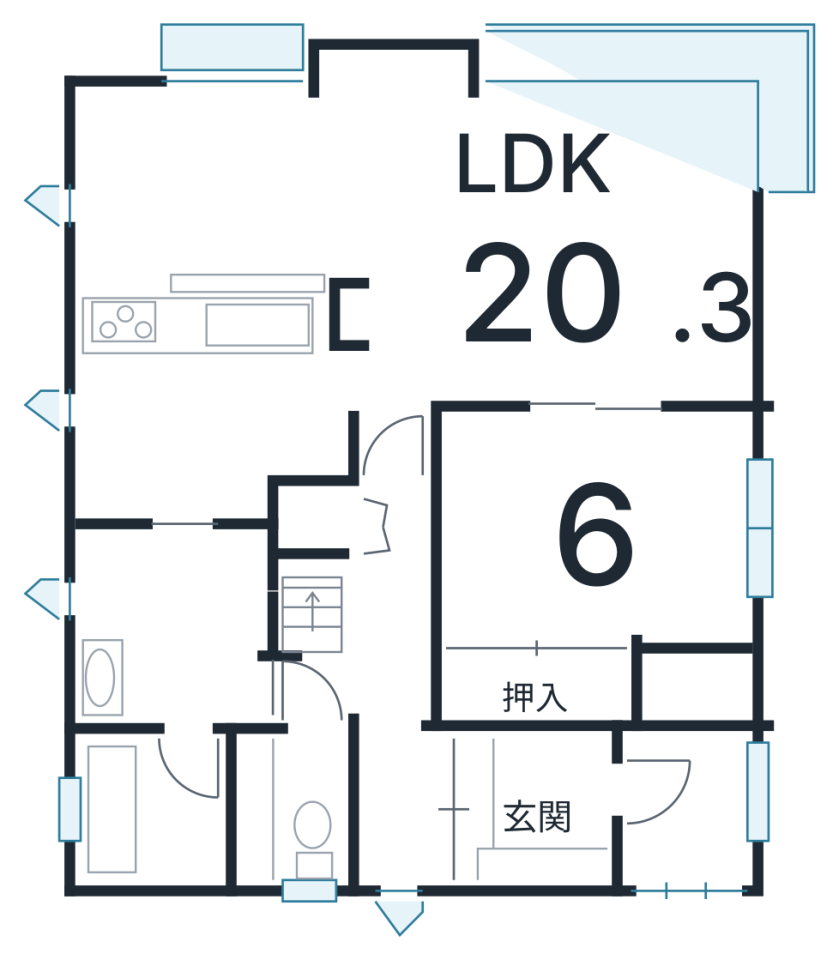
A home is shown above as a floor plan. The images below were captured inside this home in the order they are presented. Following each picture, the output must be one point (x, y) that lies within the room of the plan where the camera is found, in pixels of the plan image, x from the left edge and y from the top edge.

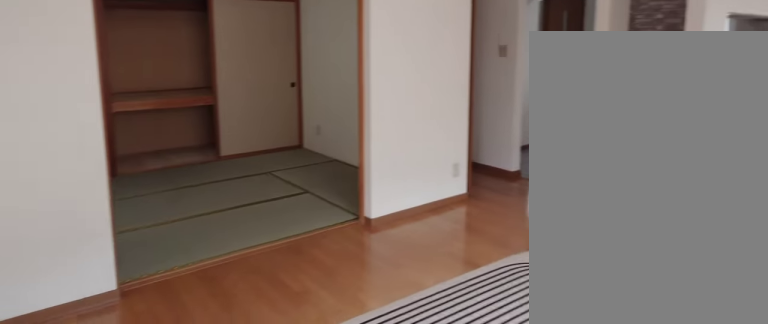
(554, 253)
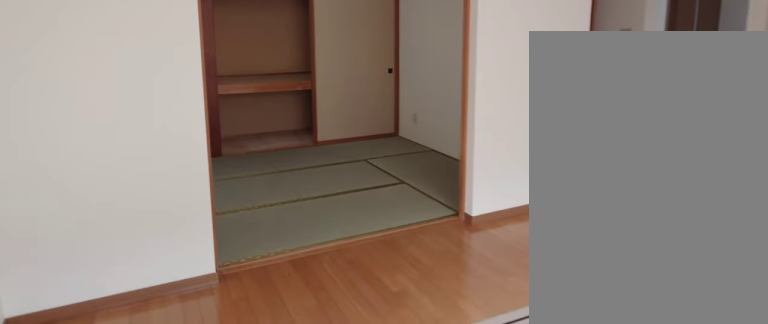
(554, 253)
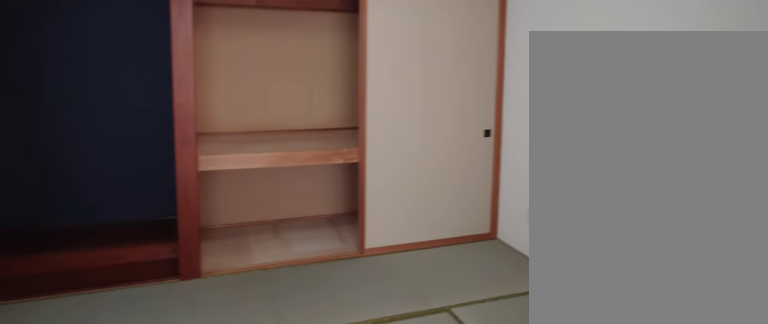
(579, 530)
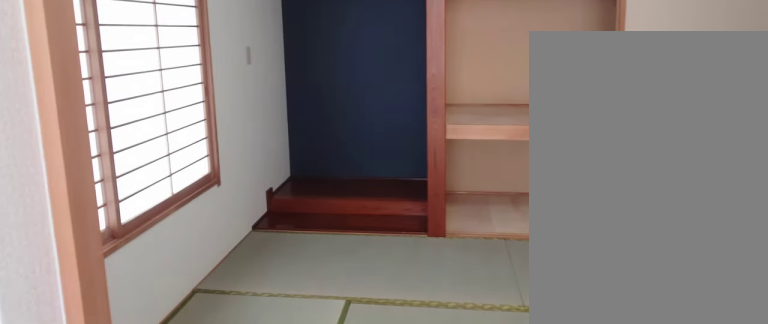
(579, 530)
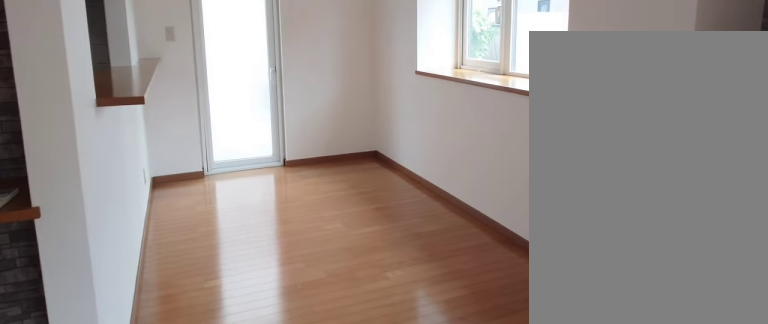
(210, 197)
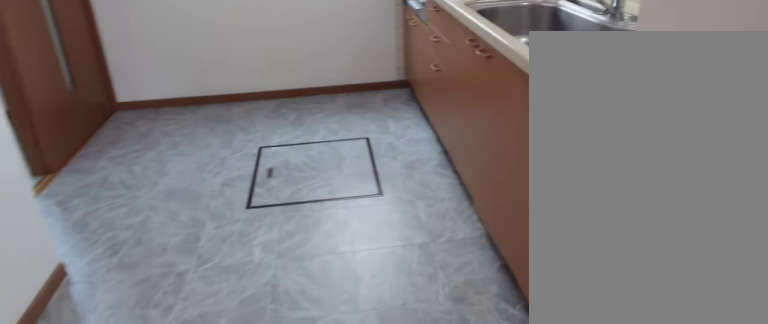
(212, 394)
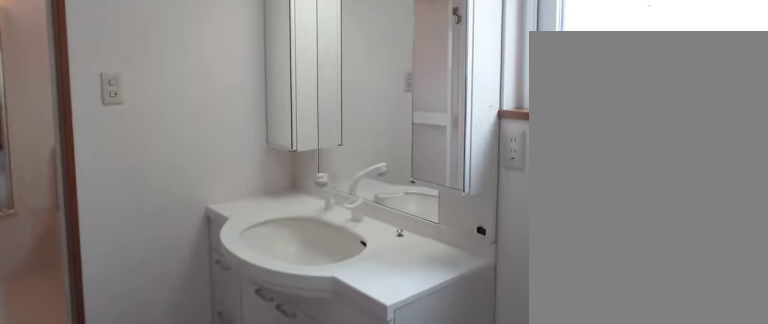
(161, 638)
